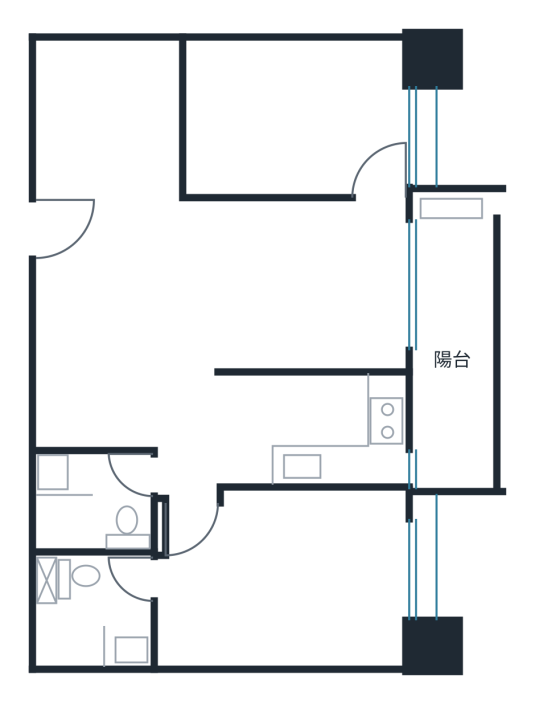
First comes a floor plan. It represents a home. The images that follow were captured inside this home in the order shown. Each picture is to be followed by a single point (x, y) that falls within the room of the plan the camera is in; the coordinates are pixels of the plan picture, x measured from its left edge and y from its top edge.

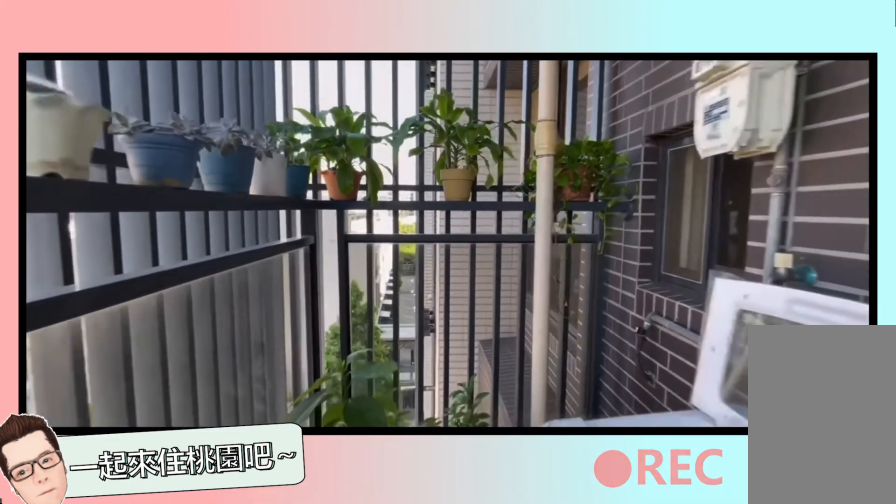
(455, 347)
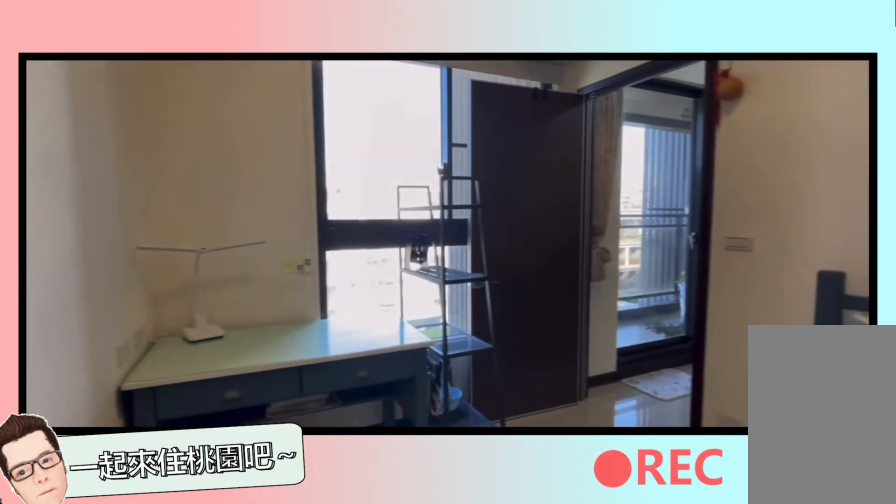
(298, 114)
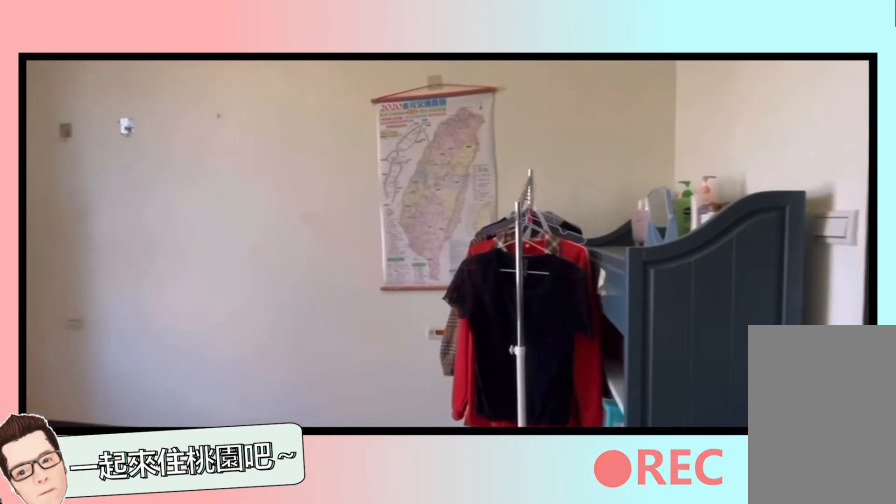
(278, 584)
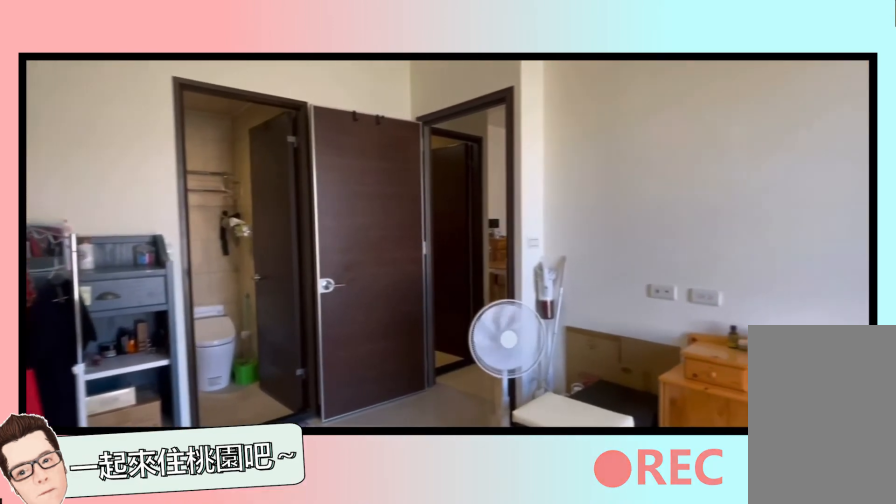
(278, 584)
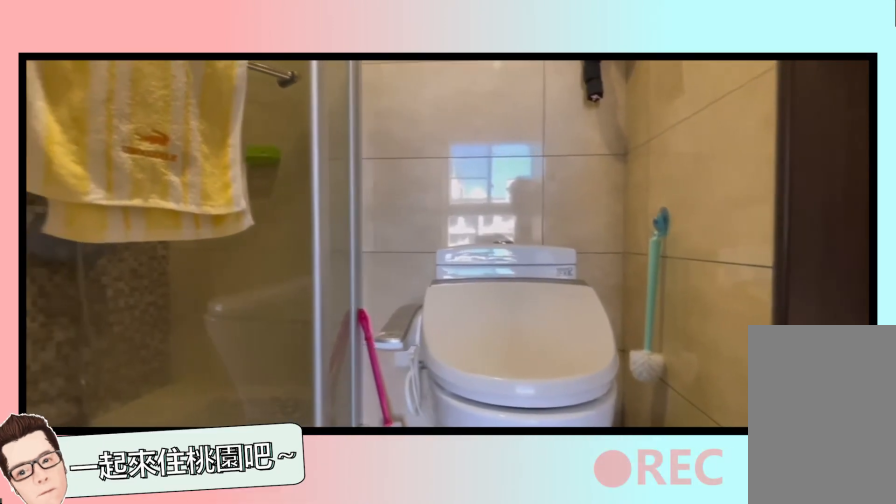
(88, 613)
